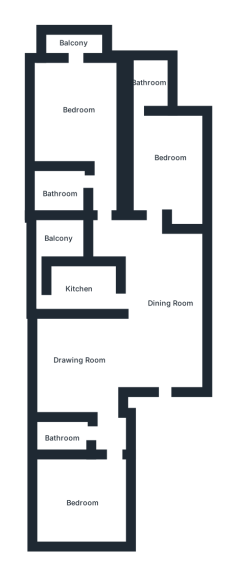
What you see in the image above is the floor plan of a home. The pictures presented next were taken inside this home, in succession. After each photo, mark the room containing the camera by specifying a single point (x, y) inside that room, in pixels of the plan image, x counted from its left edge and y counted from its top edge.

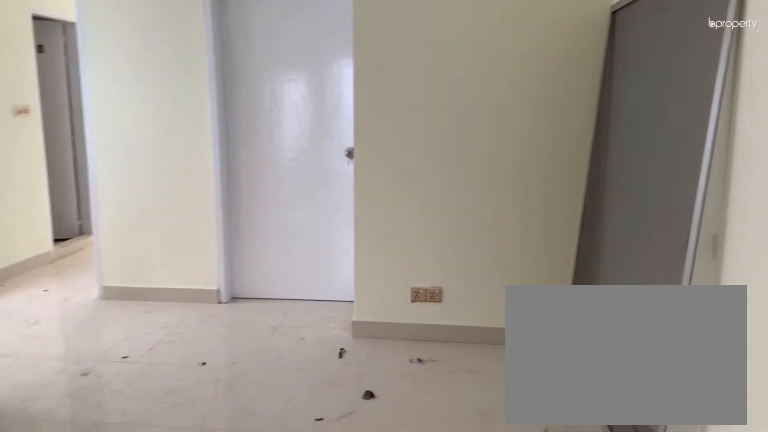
(162, 295)
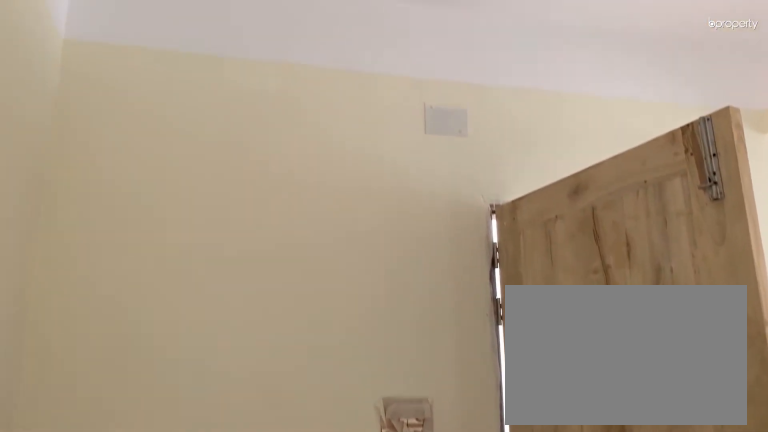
(162, 295)
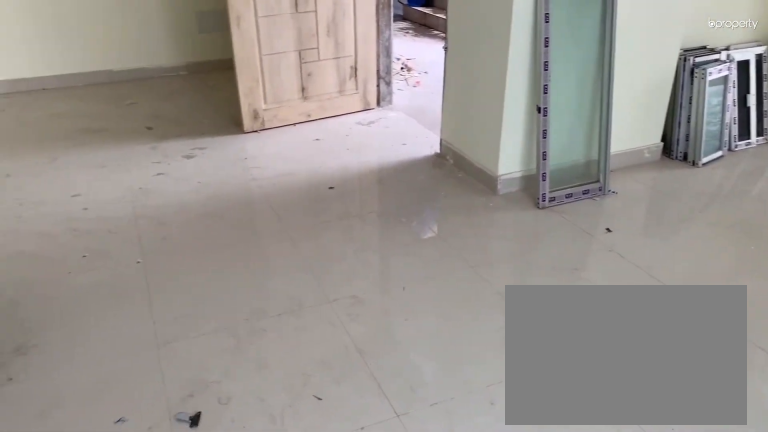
(75, 356)
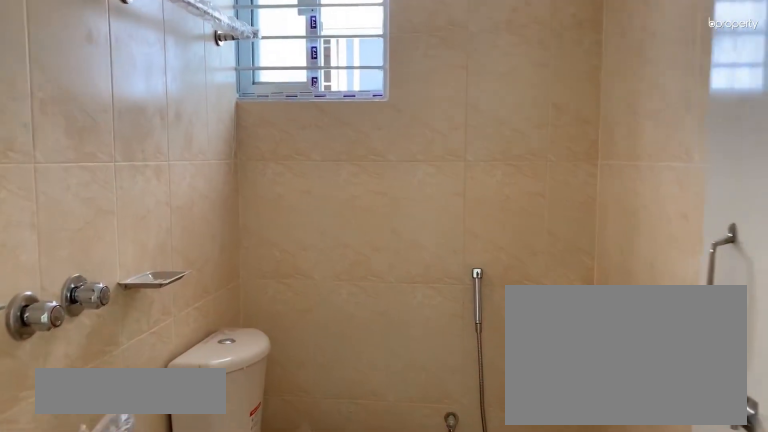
(66, 433)
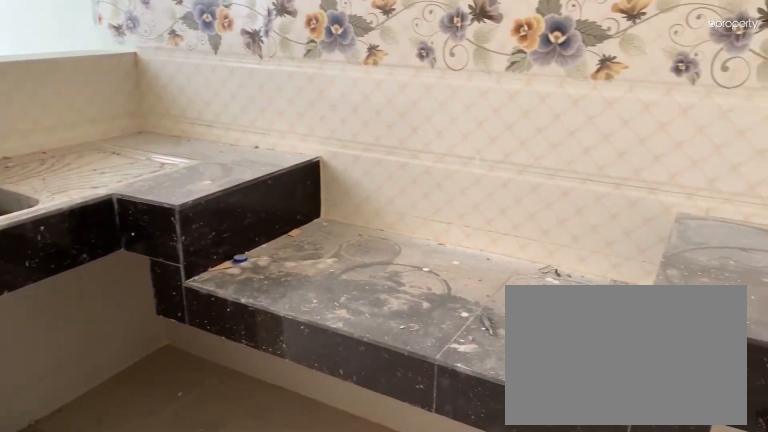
(82, 286)
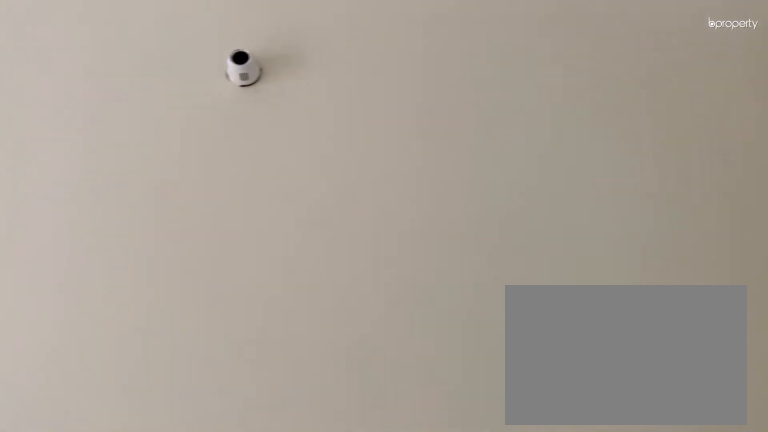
(161, 164)
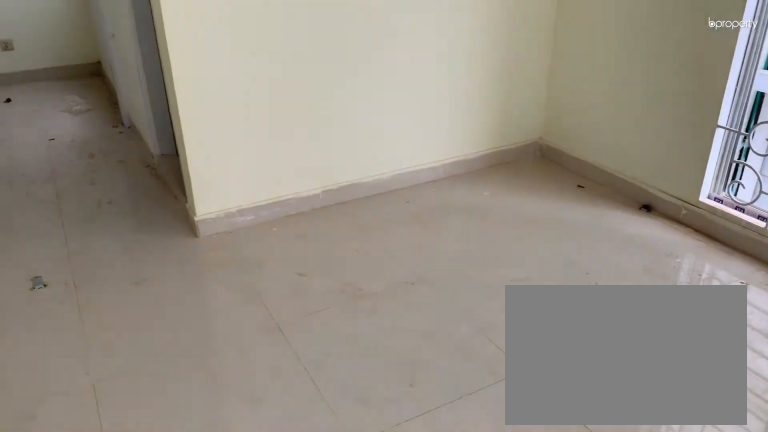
(72, 103)
